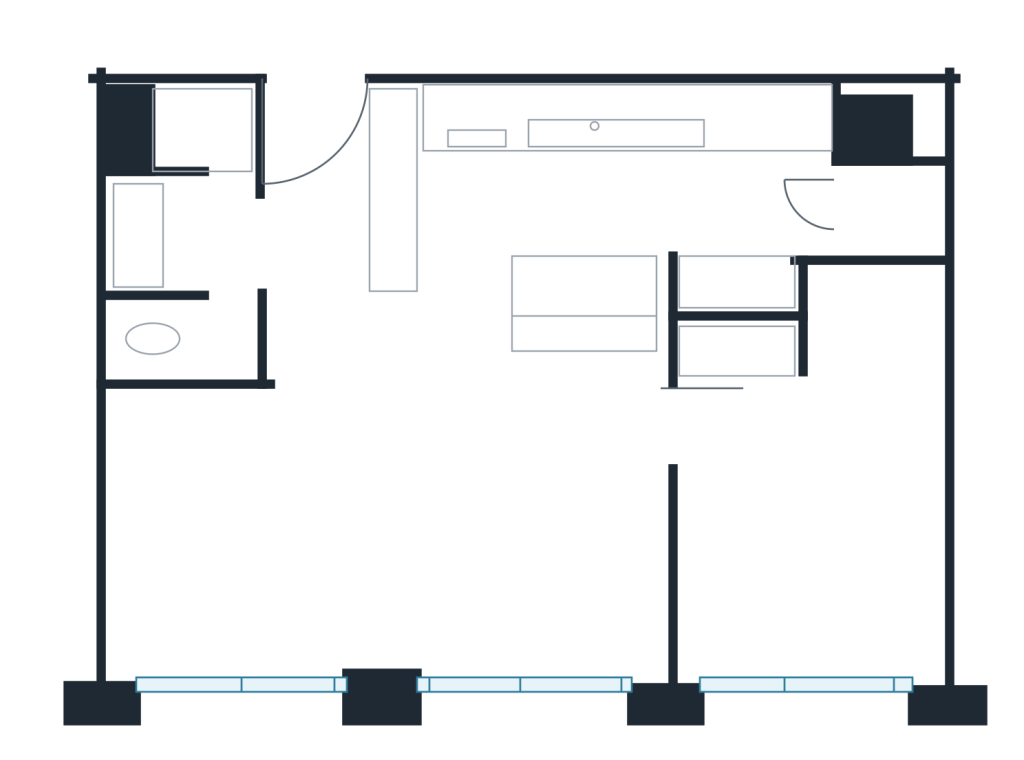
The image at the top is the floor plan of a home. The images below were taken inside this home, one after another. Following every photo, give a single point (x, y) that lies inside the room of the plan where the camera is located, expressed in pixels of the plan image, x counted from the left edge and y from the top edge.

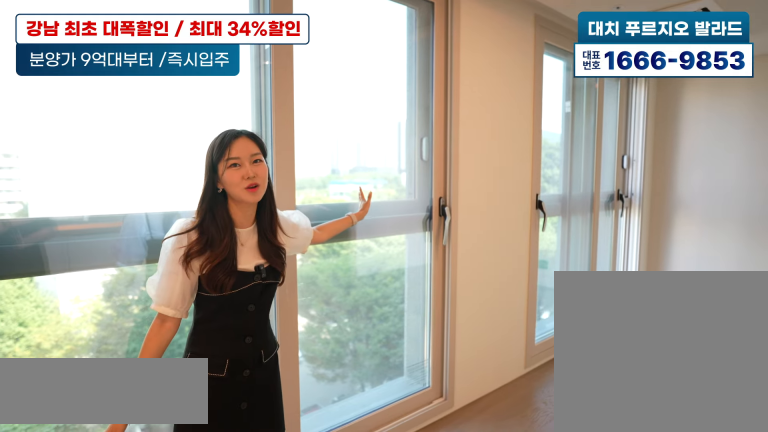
(347, 493)
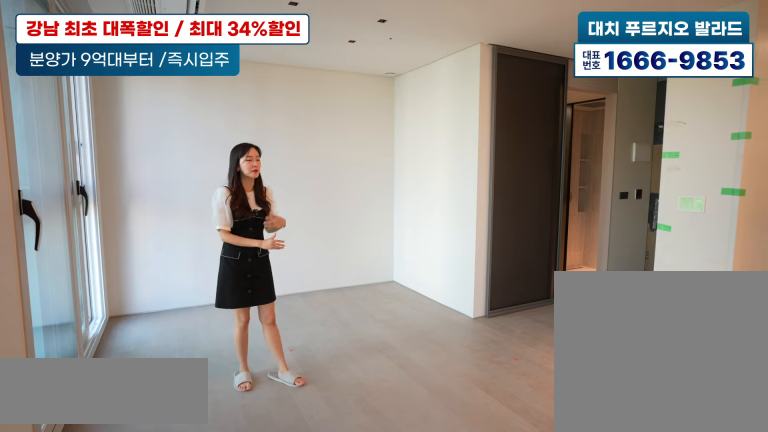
(346, 493)
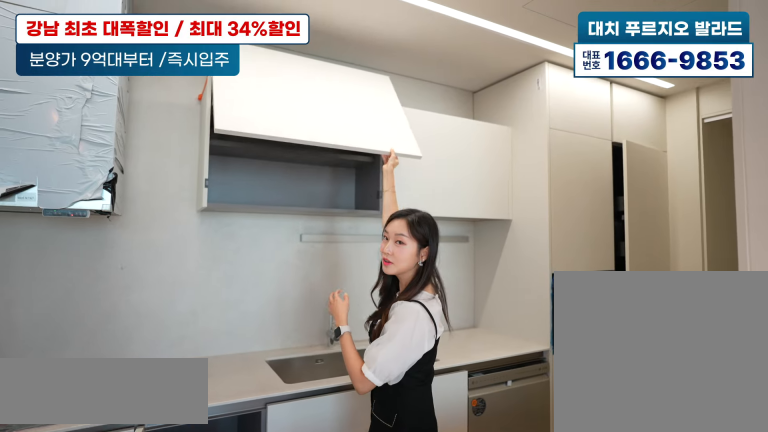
(650, 187)
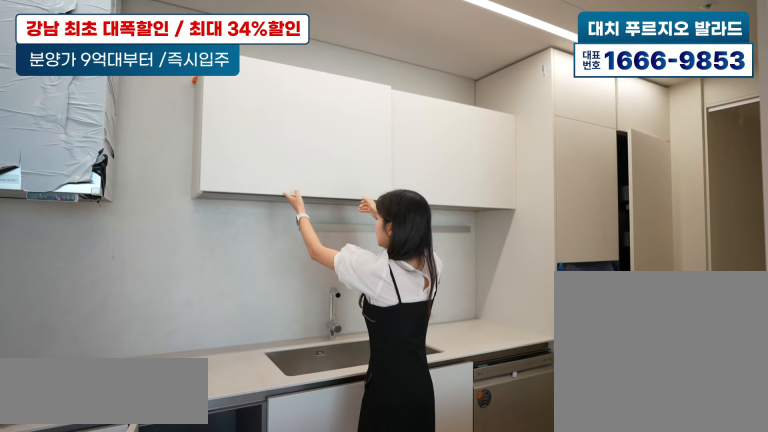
(650, 187)
